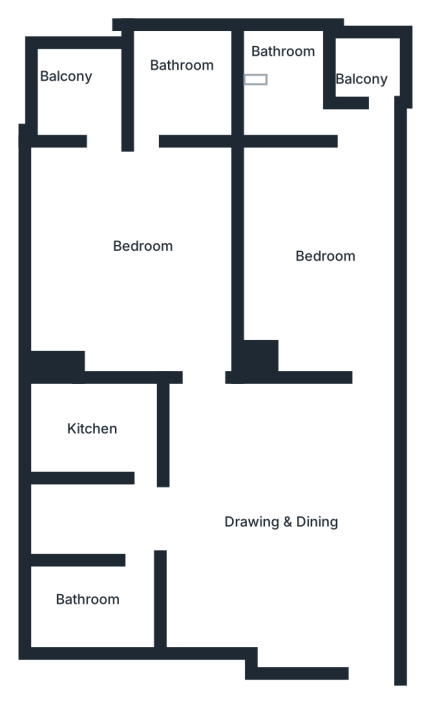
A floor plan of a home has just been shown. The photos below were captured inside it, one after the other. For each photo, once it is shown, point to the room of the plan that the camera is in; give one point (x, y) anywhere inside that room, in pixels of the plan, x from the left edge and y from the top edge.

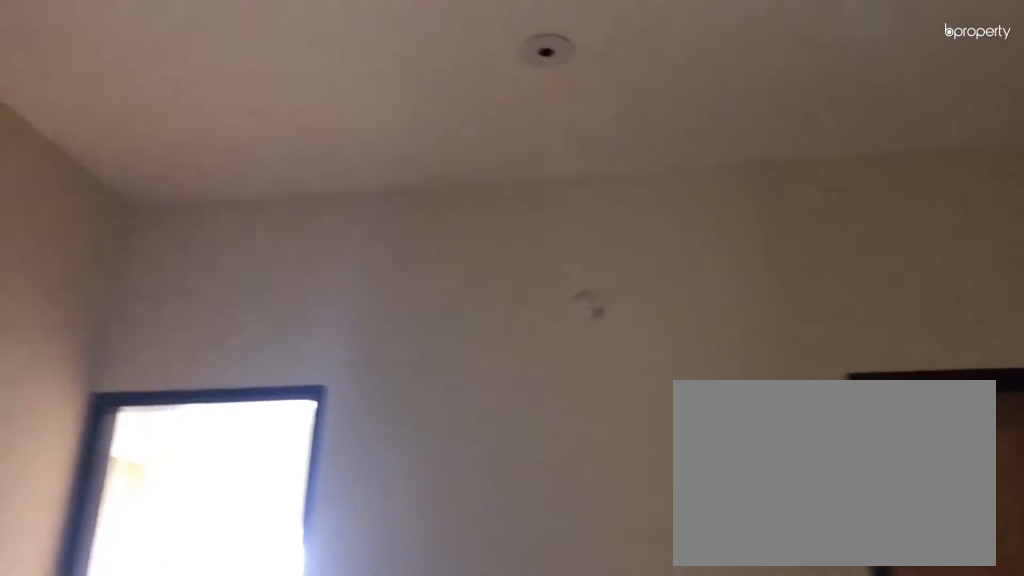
(294, 515)
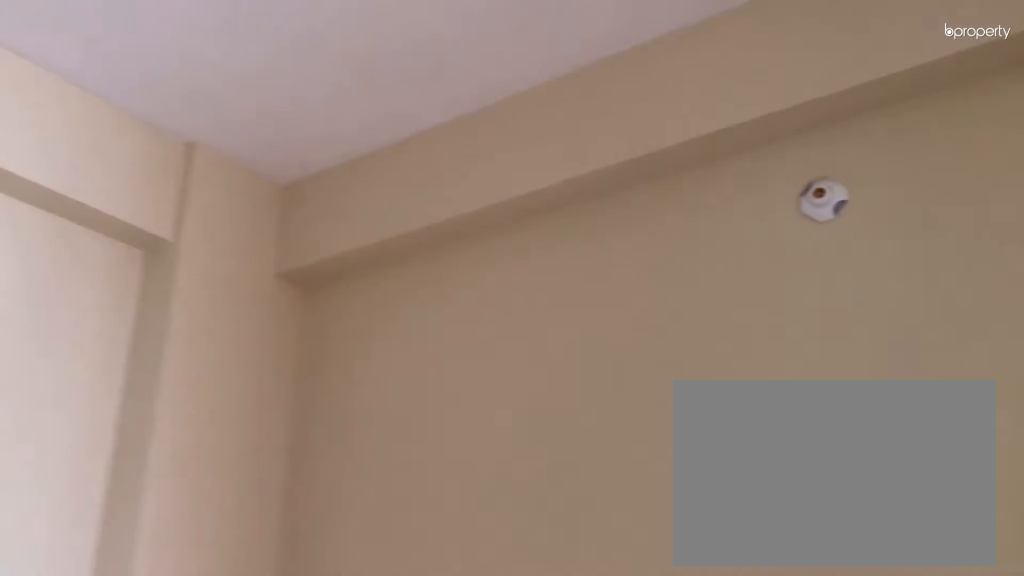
(338, 240)
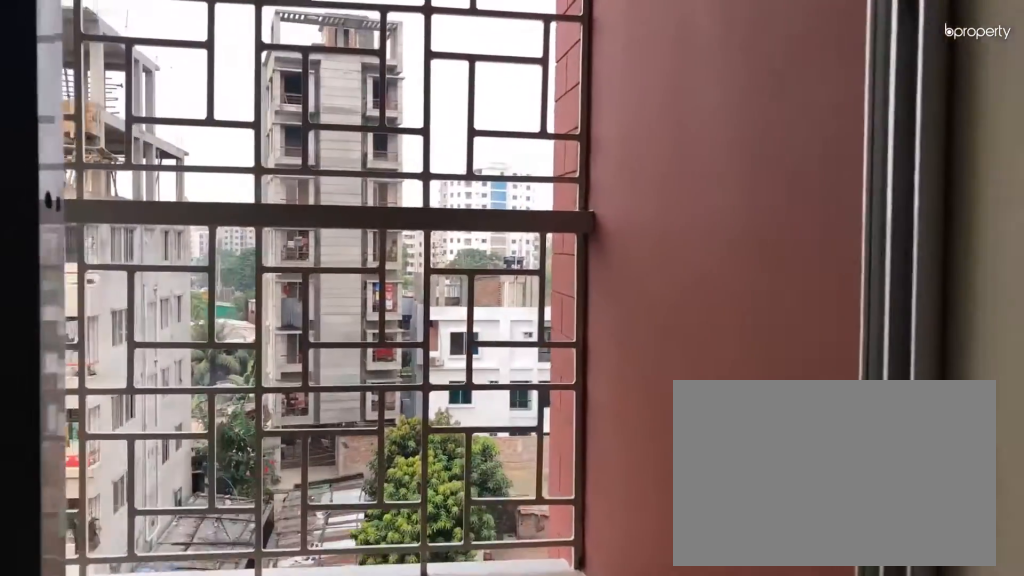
(366, 62)
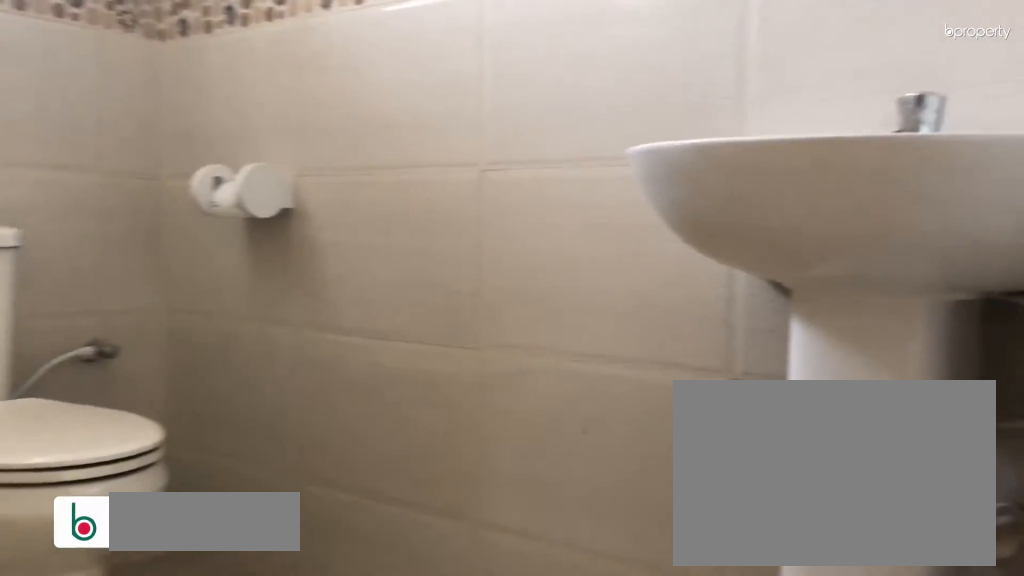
(146, 91)
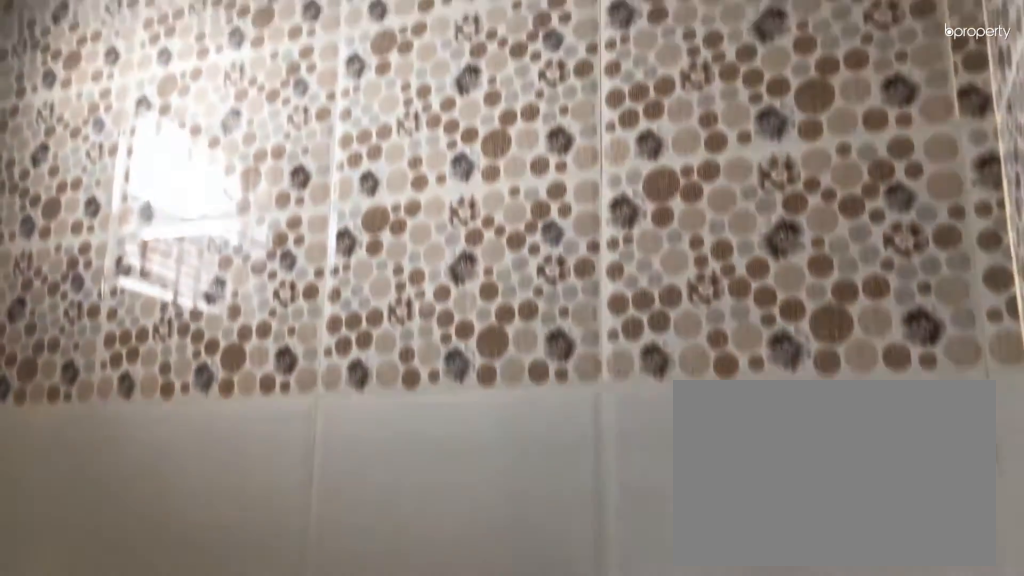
(146, 91)
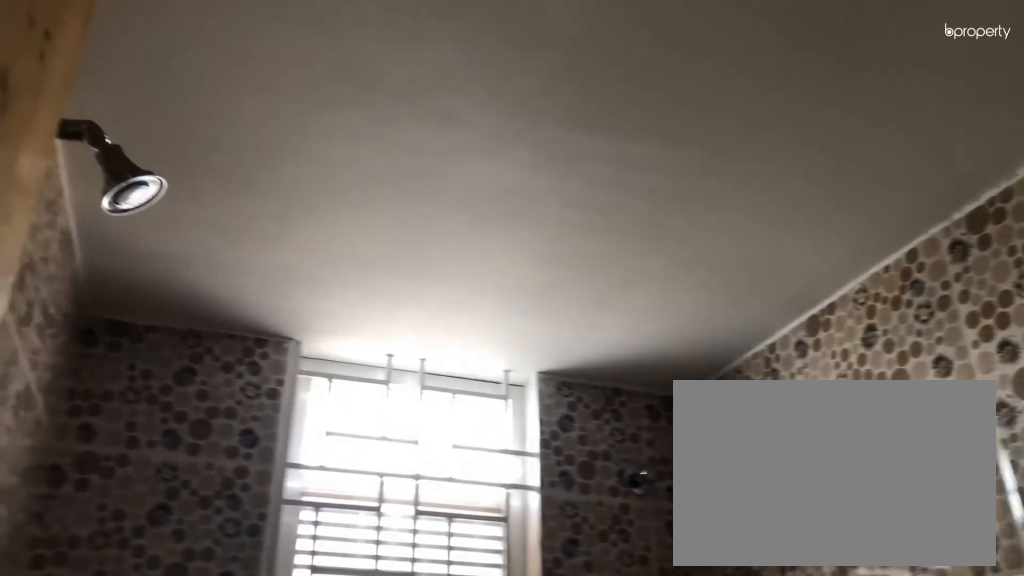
(146, 91)
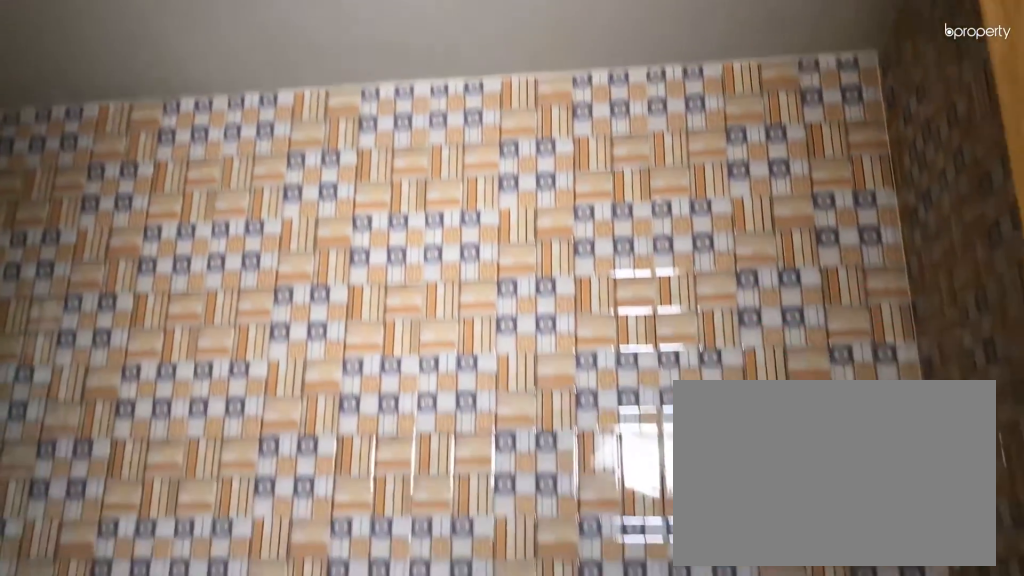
(121, 433)
